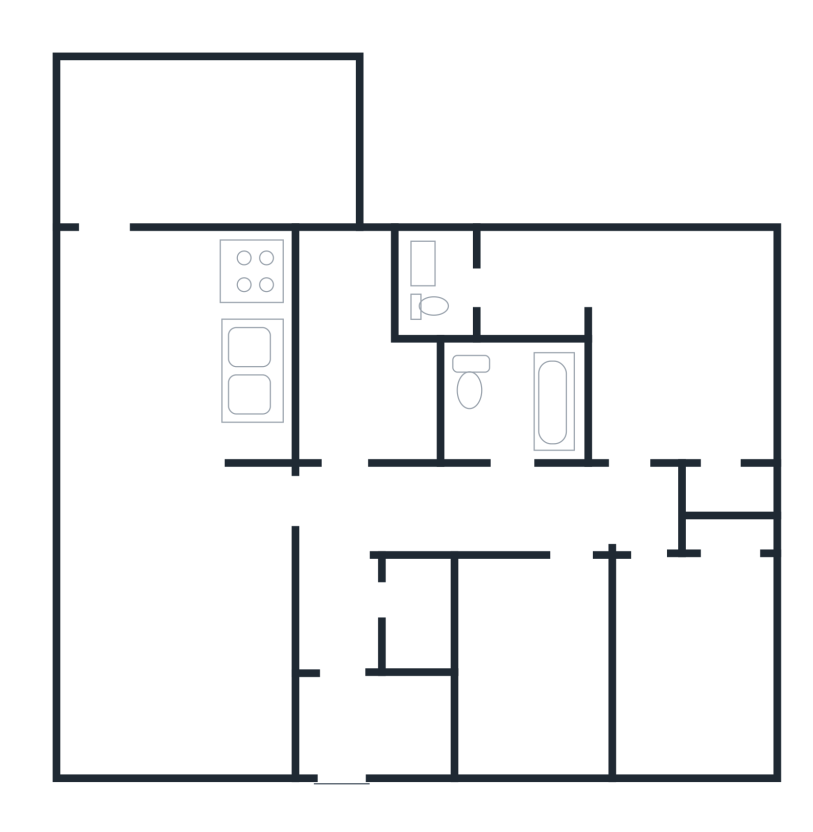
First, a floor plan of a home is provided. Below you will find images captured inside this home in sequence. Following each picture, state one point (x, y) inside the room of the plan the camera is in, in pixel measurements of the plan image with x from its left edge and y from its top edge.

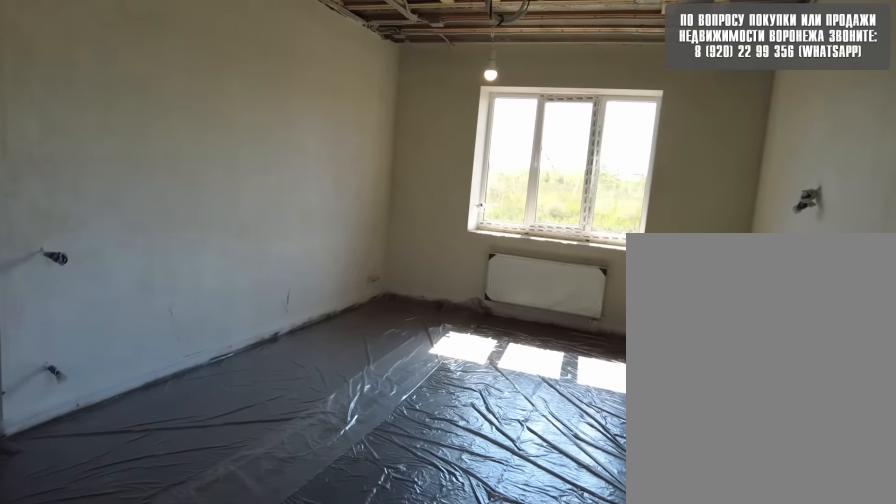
(139, 404)
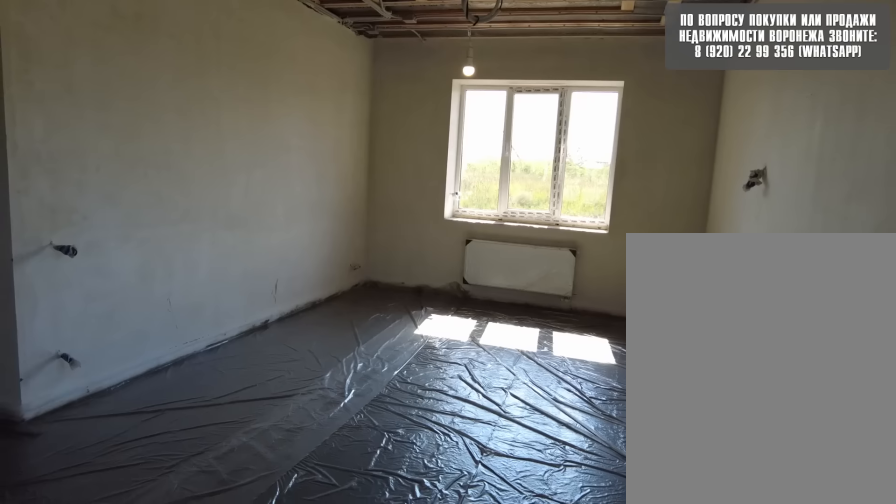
(139, 379)
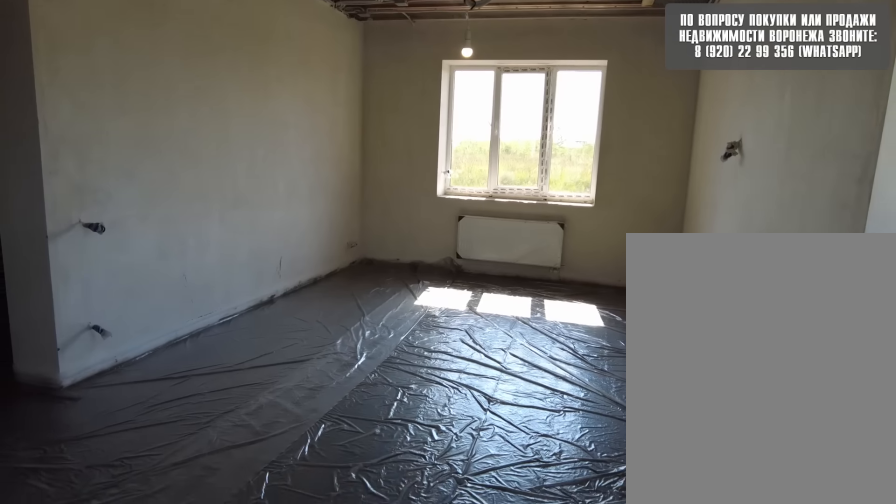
(141, 355)
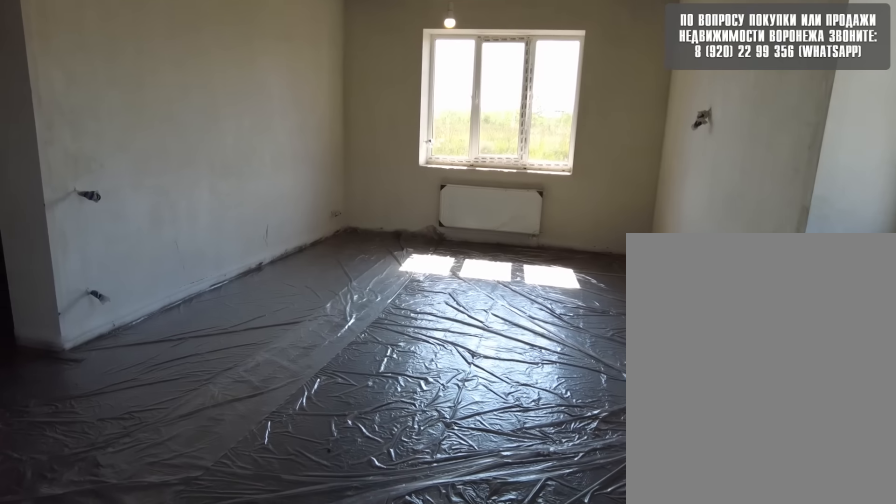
(141, 332)
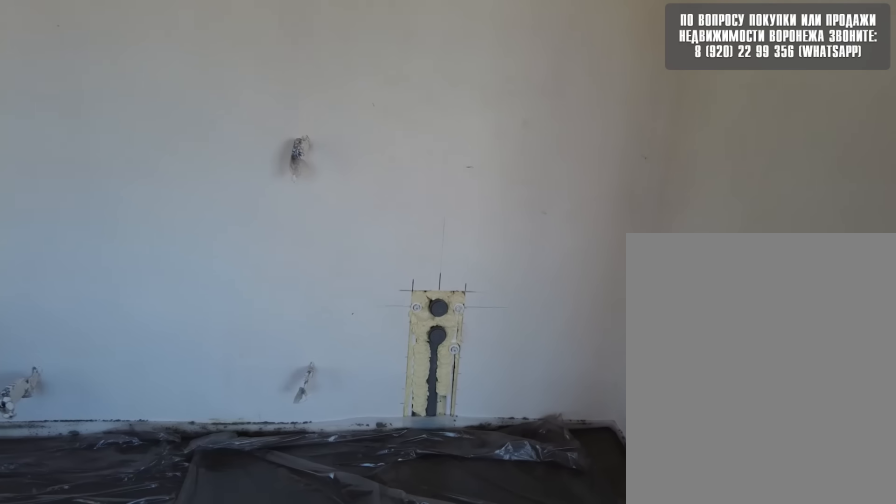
(143, 301)
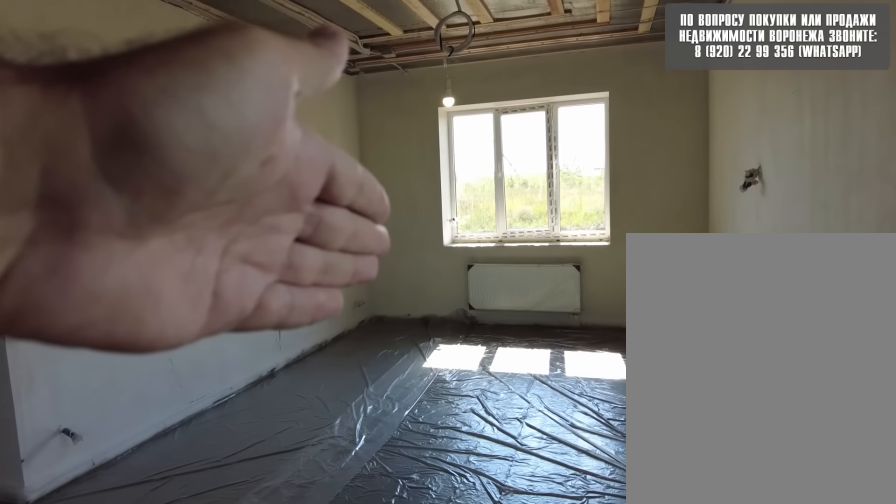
(142, 301)
